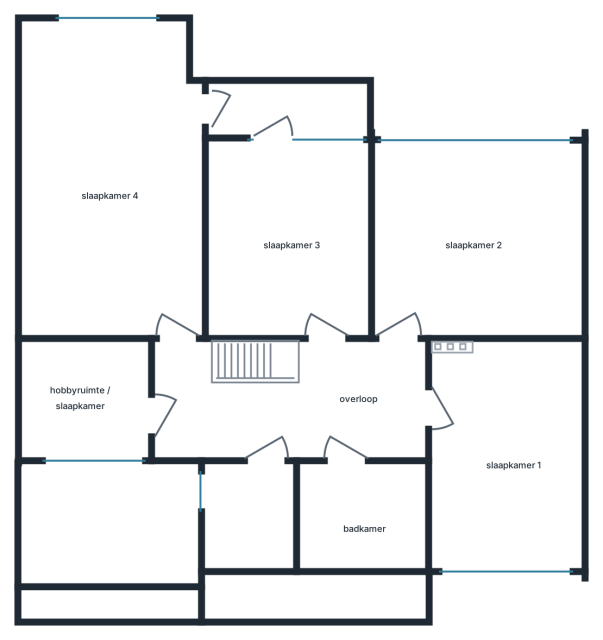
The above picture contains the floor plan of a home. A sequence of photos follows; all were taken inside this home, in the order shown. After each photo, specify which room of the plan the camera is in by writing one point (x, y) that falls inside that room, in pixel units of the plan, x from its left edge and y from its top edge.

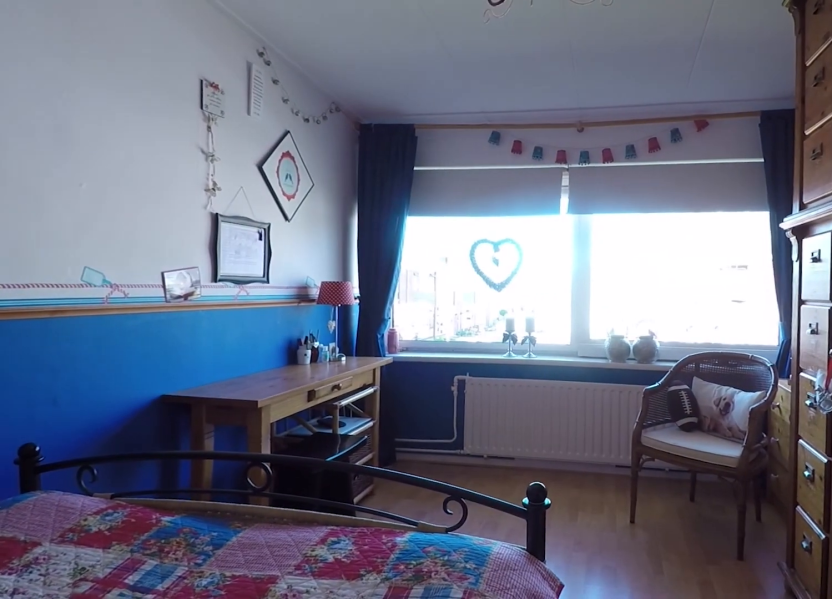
(506, 457)
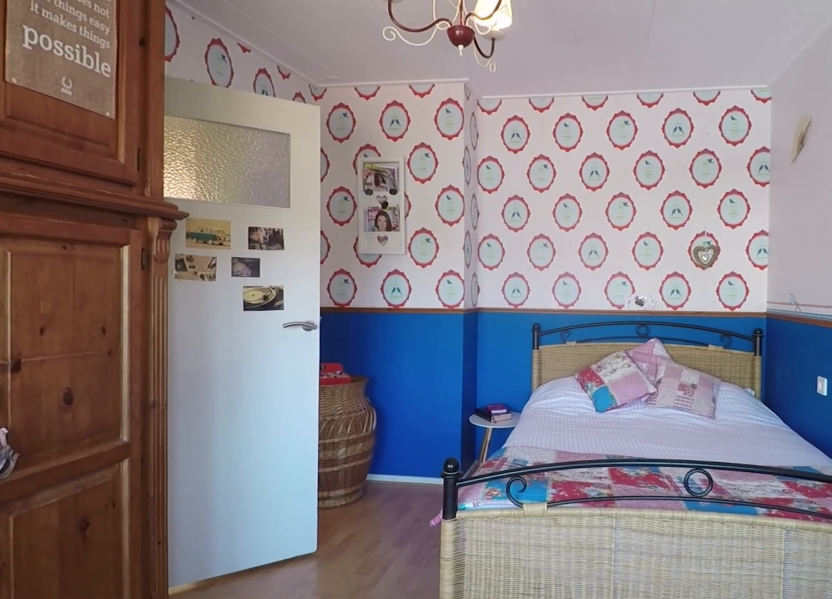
(500, 490)
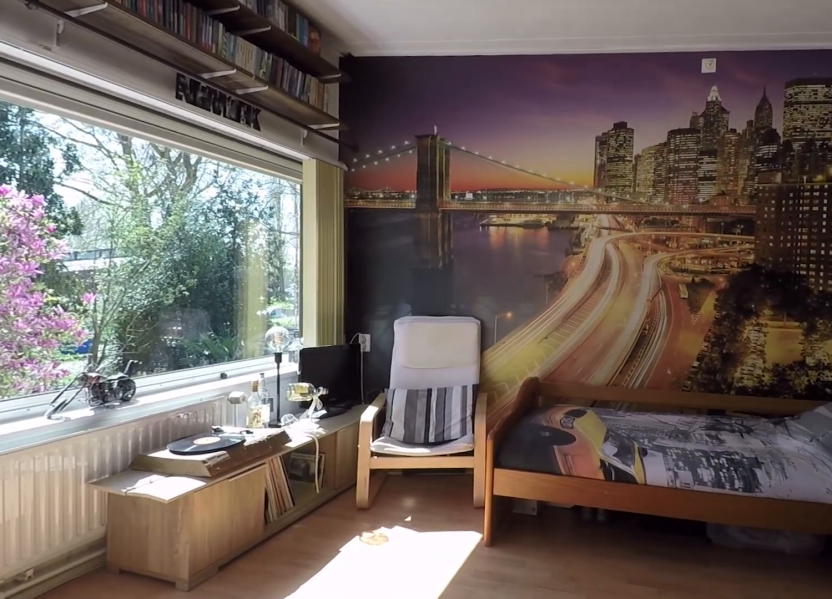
(476, 239)
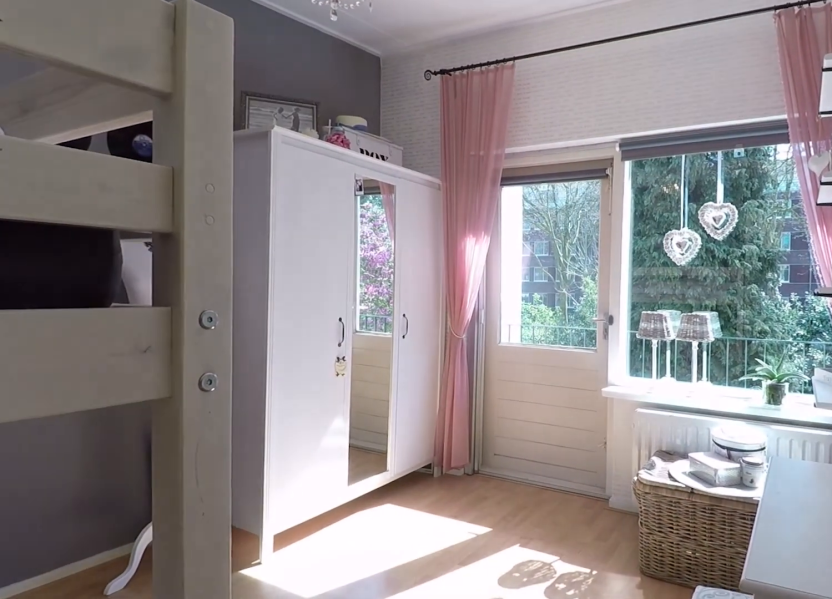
(281, 236)
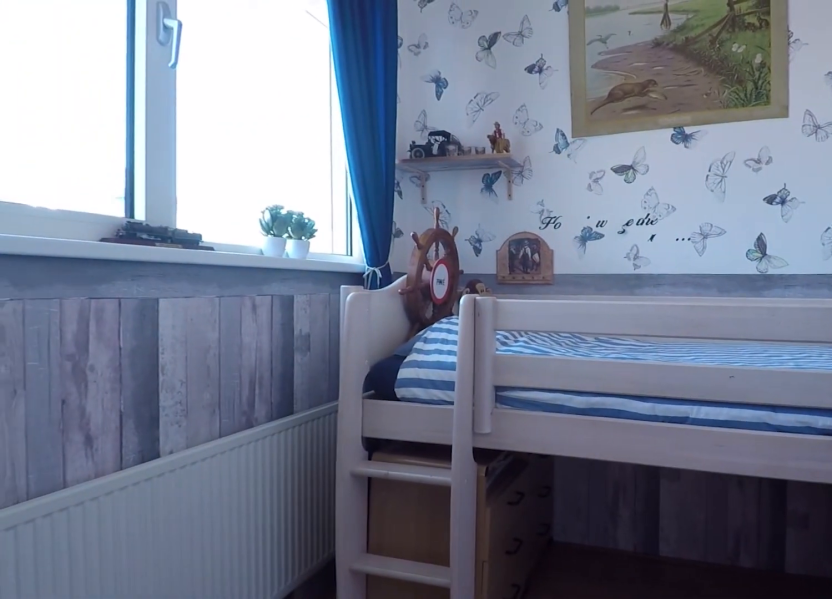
(87, 403)
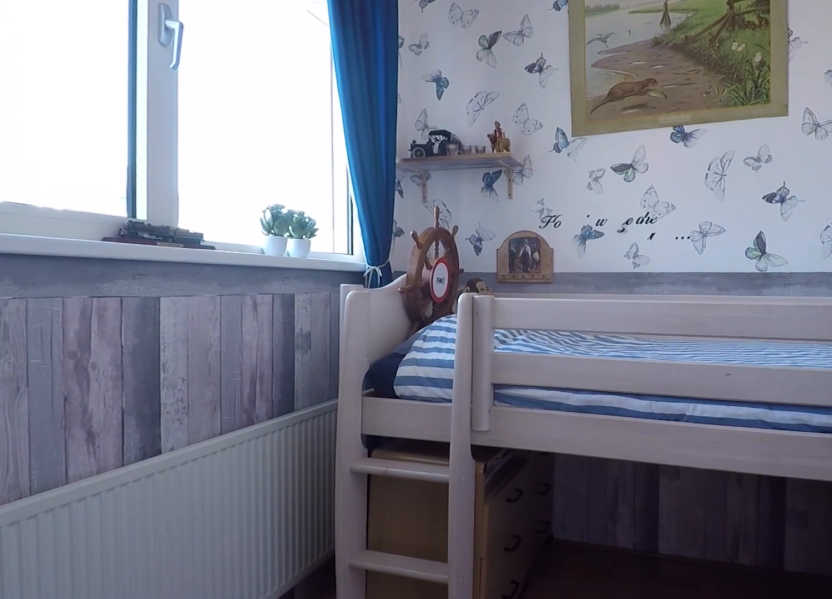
(87, 403)
